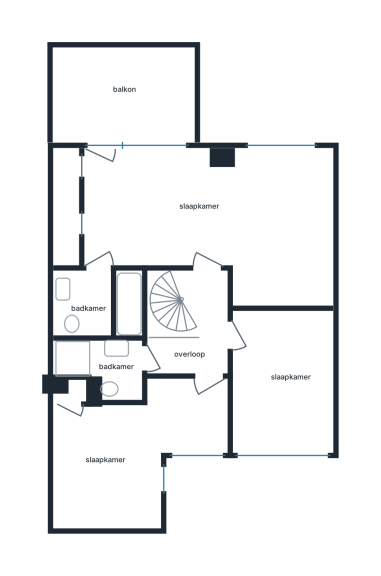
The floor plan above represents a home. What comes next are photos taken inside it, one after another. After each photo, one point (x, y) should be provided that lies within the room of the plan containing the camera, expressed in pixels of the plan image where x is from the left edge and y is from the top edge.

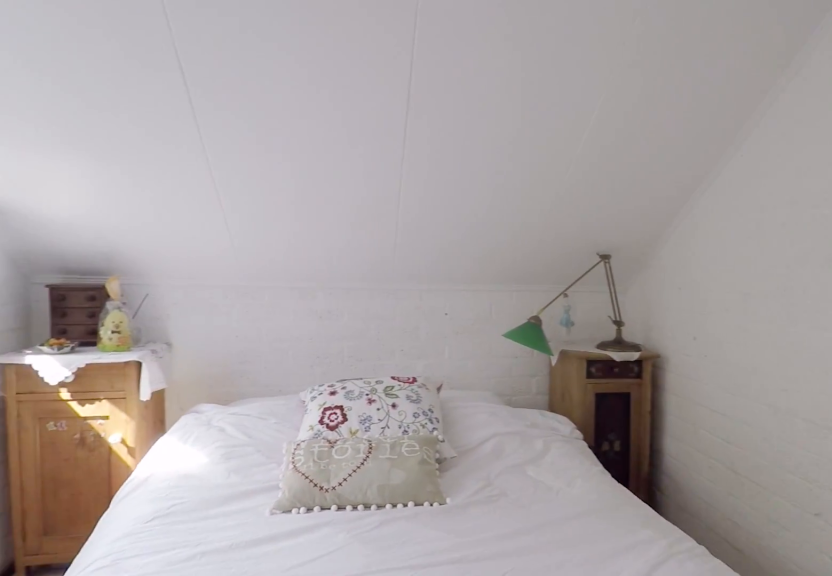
(136, 439)
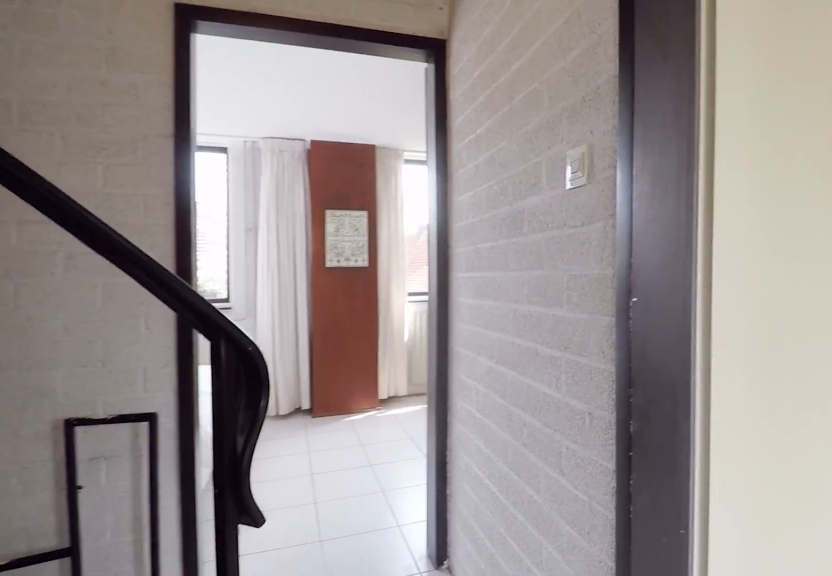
(194, 329)
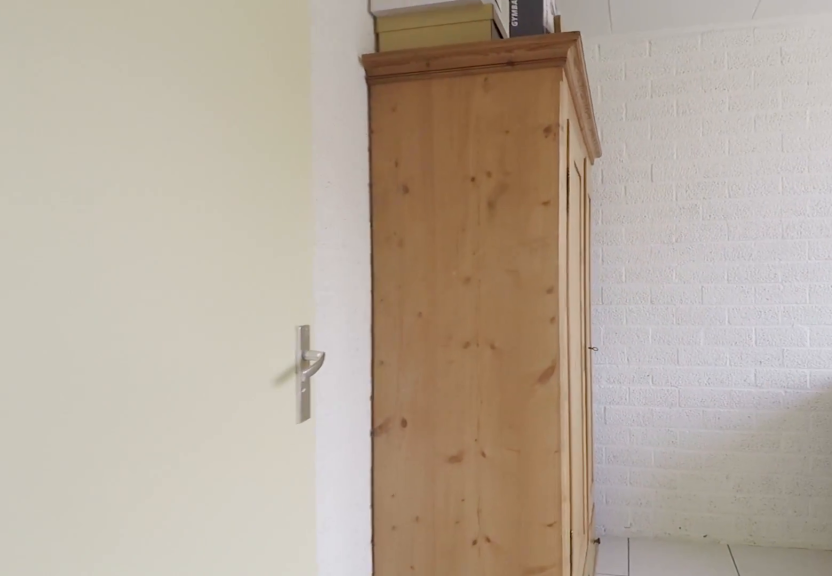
(281, 381)
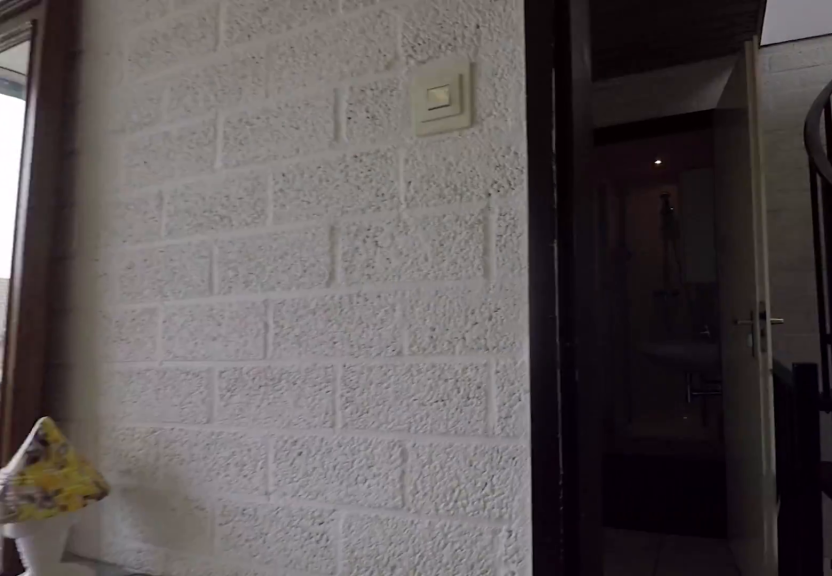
(281, 381)
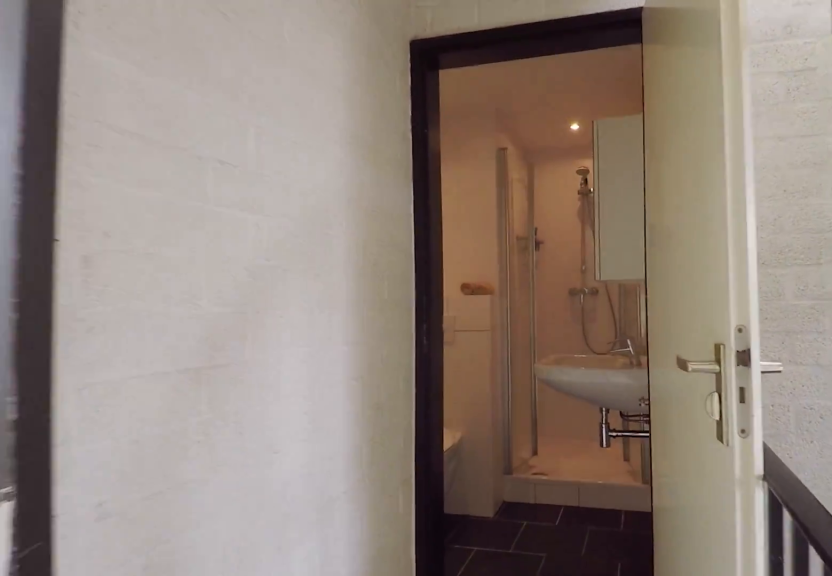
(194, 329)
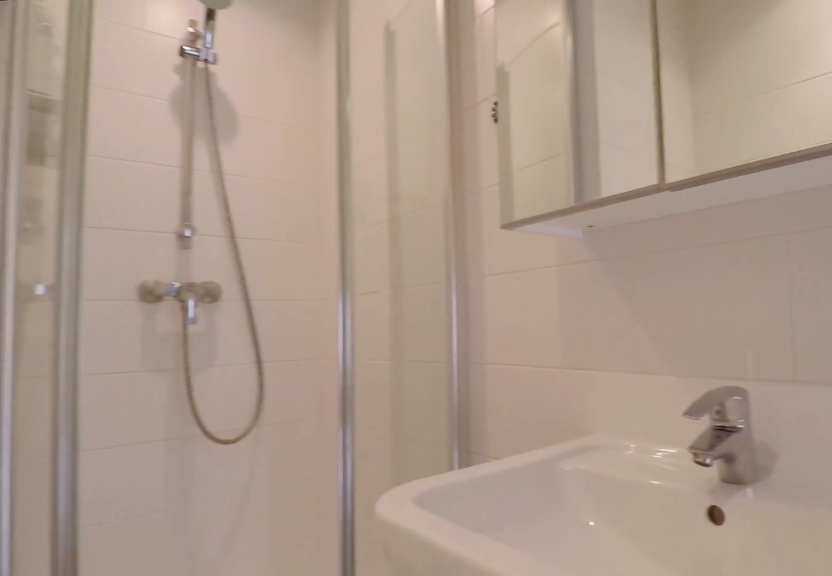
(104, 366)
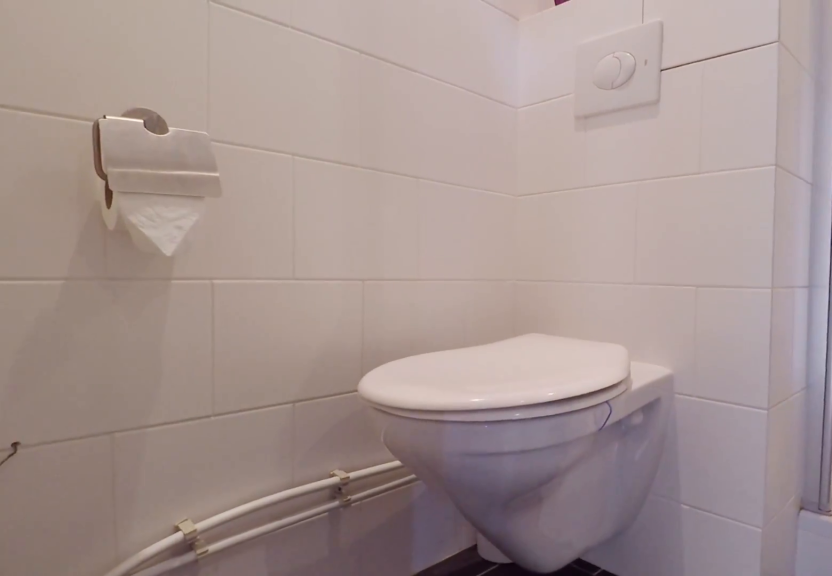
(104, 366)
